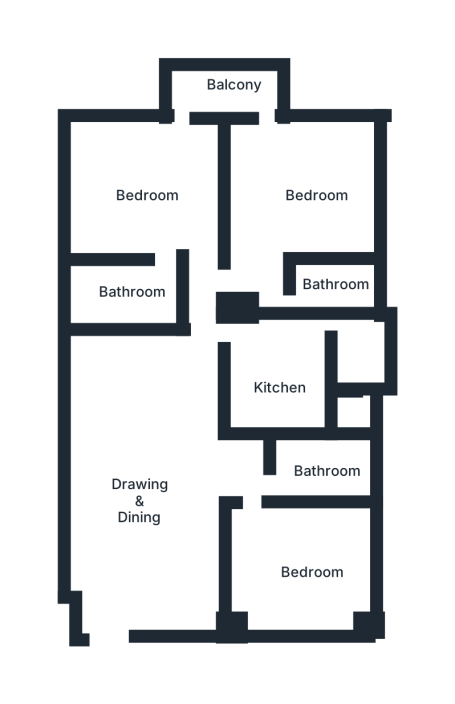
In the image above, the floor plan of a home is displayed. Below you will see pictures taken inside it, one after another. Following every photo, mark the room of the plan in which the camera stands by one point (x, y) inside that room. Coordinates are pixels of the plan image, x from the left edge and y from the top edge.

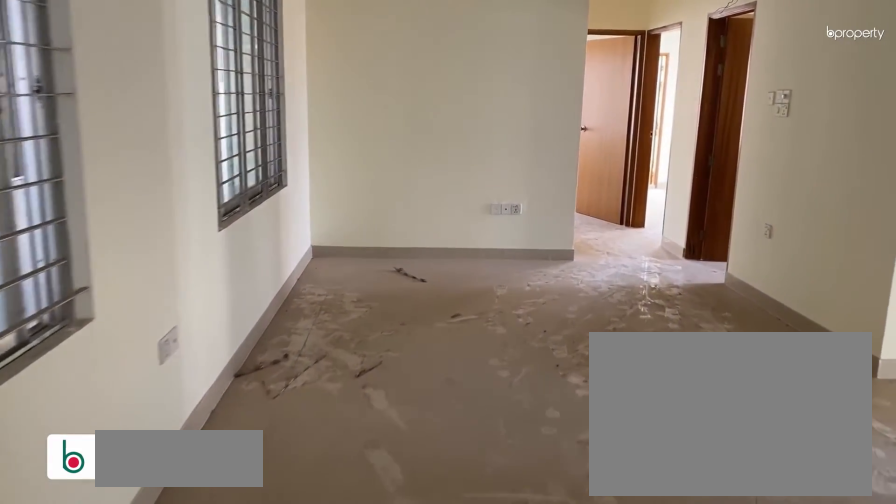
(155, 494)
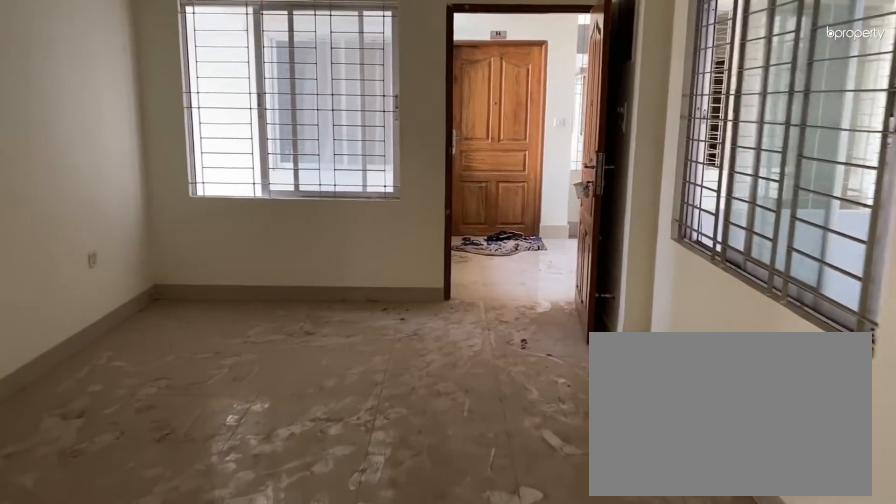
(155, 494)
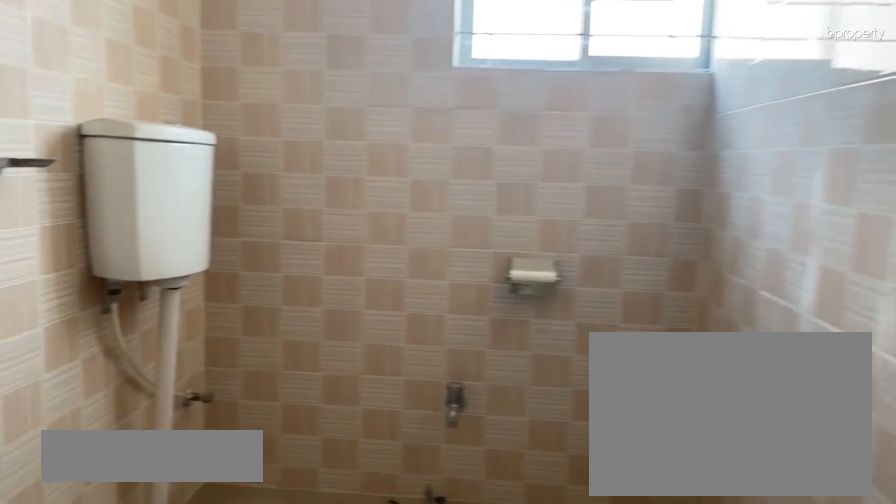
(324, 470)
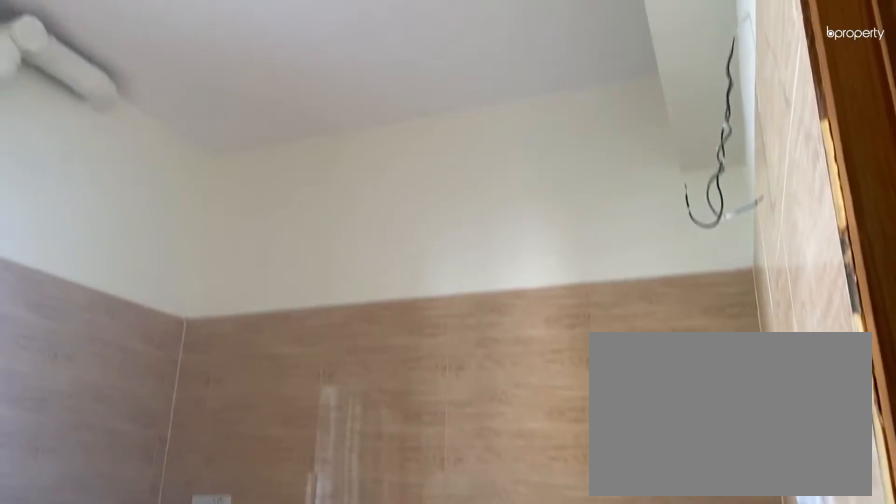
(277, 385)
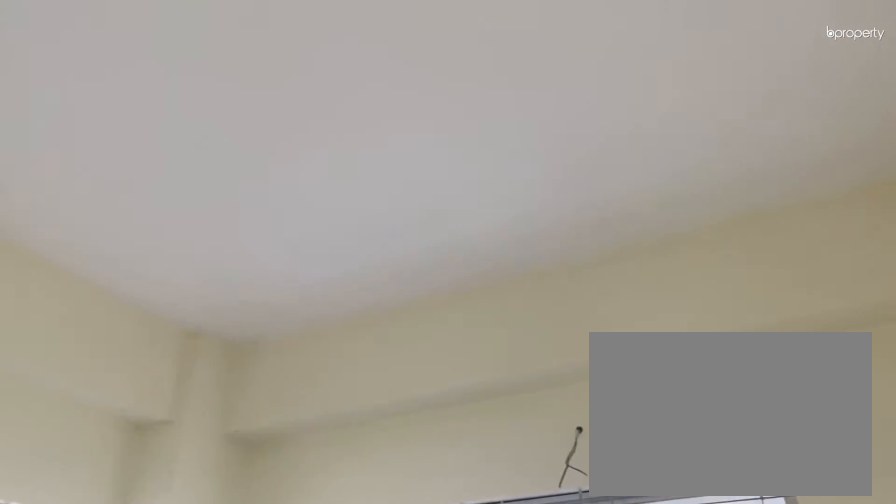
(319, 193)
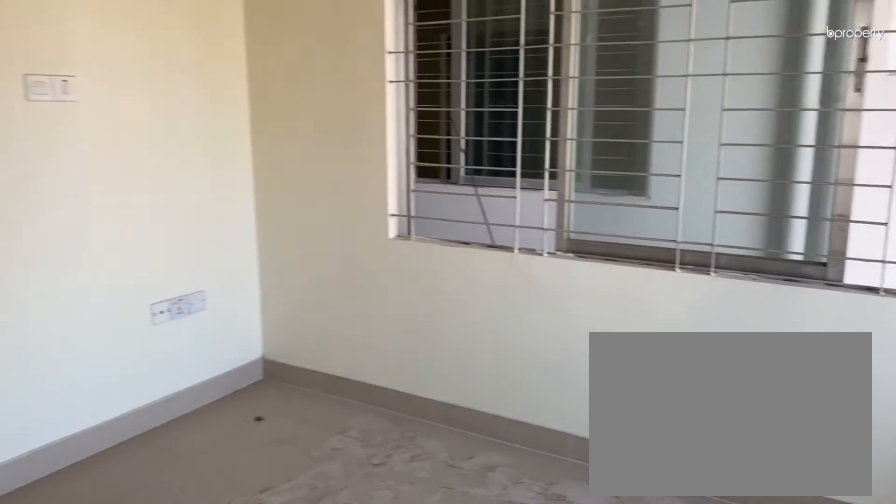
(147, 195)
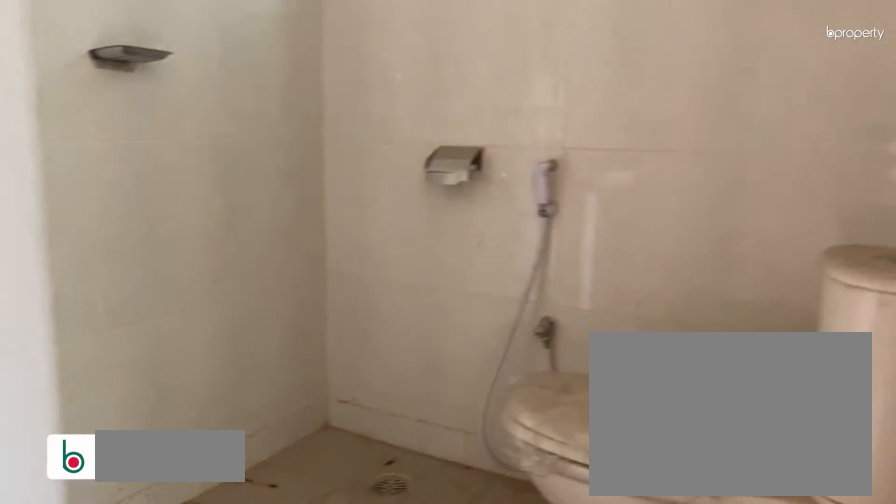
(131, 291)
